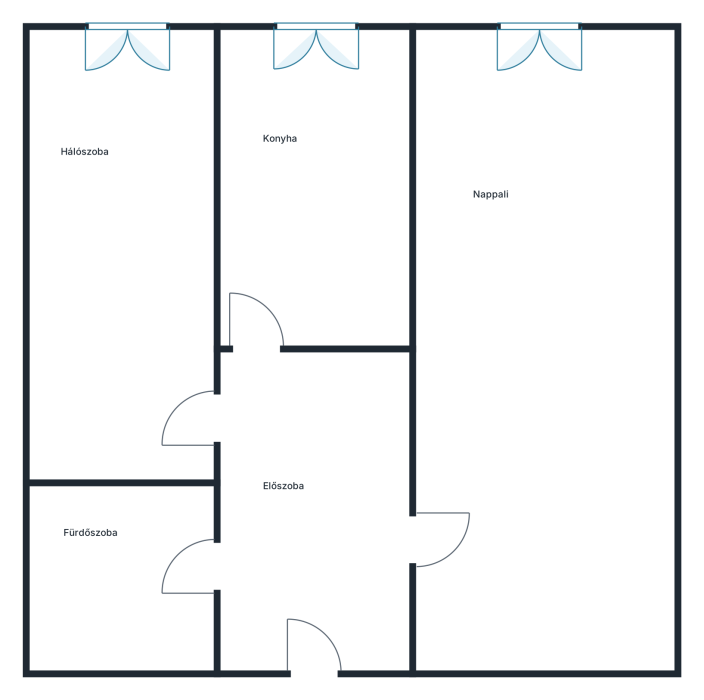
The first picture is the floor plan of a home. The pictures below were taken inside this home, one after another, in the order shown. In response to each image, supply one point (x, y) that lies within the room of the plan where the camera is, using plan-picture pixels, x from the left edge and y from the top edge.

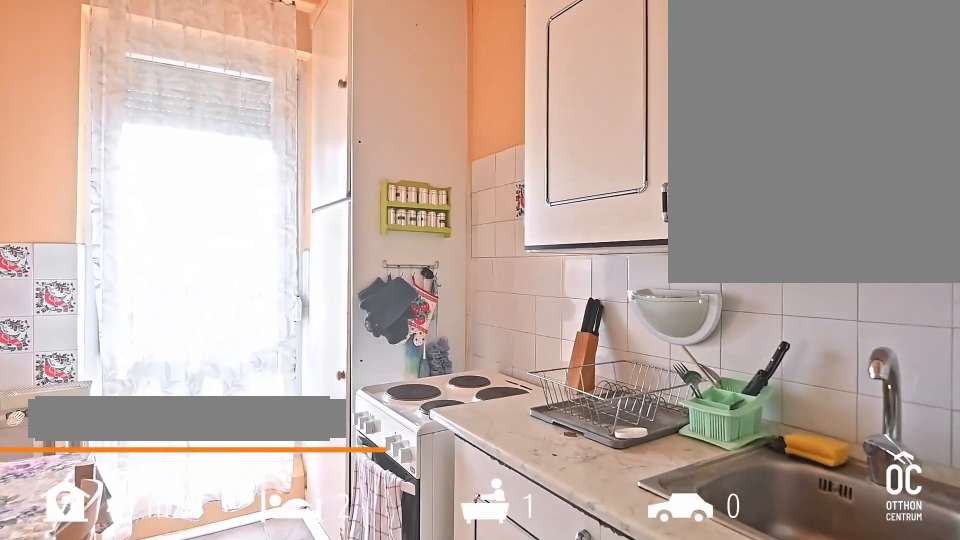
(316, 193)
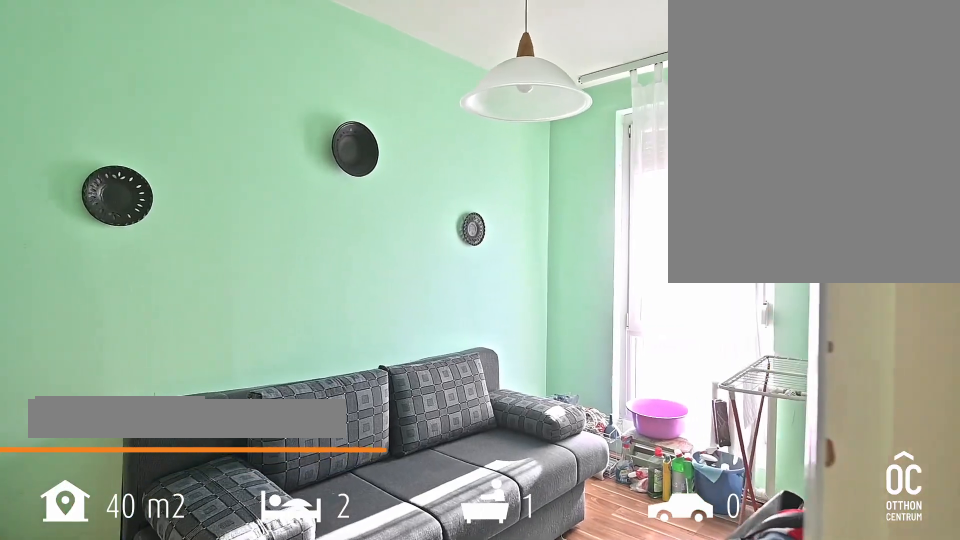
(120, 261)
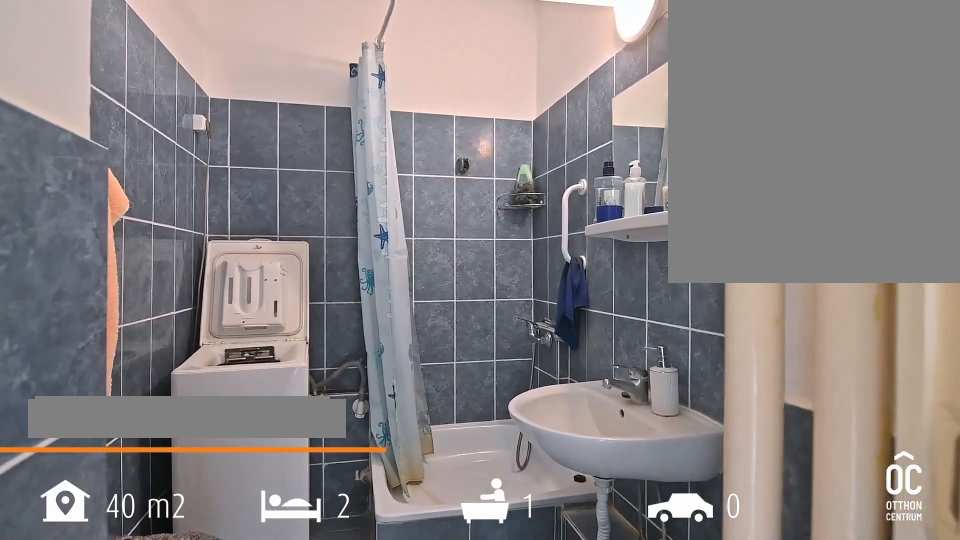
(117, 577)
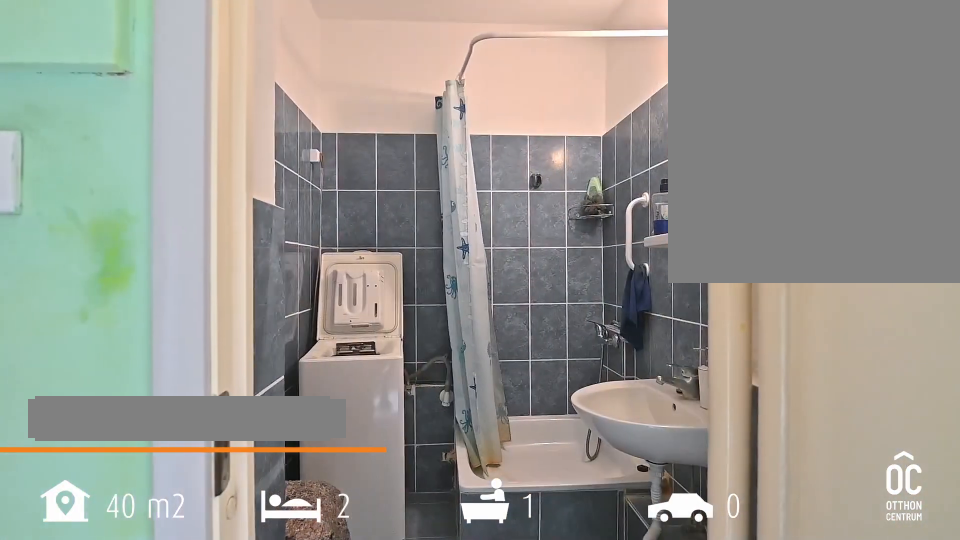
(117, 577)
